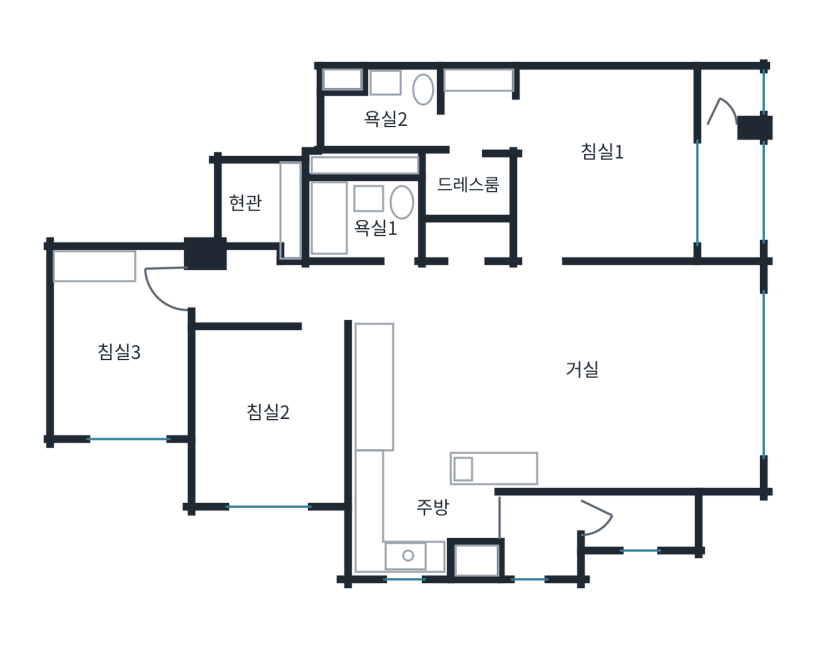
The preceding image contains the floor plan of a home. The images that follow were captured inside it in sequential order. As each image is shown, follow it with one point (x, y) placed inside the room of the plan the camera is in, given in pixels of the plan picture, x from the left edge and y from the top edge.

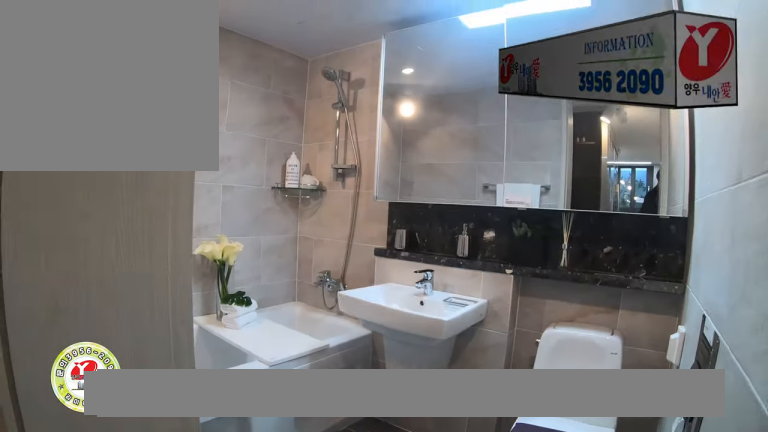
(375, 202)
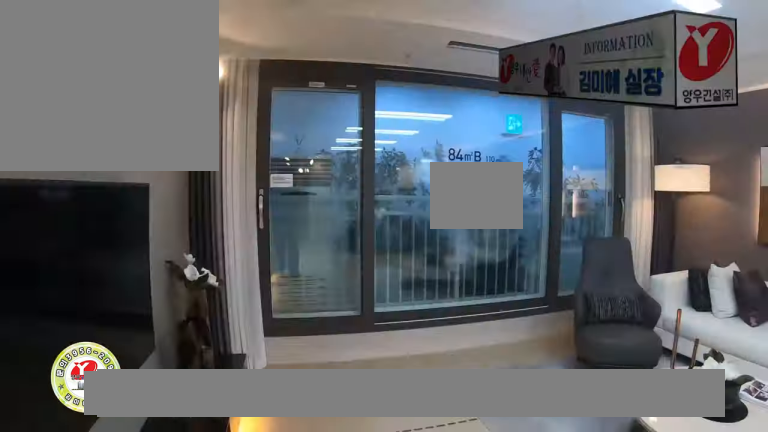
(595, 399)
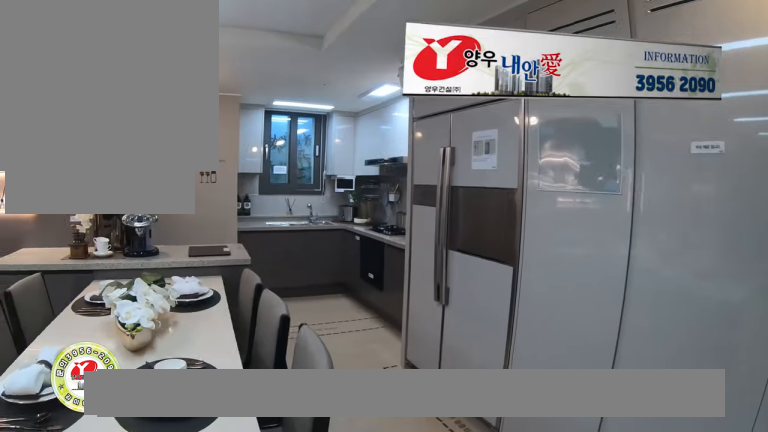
(438, 516)
